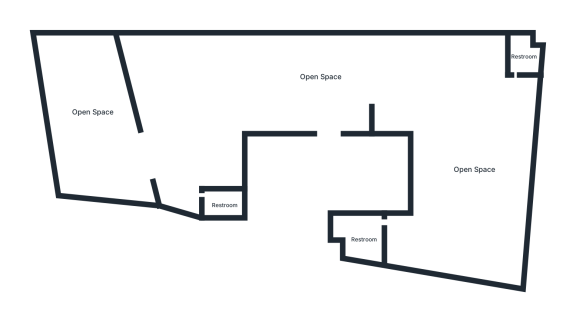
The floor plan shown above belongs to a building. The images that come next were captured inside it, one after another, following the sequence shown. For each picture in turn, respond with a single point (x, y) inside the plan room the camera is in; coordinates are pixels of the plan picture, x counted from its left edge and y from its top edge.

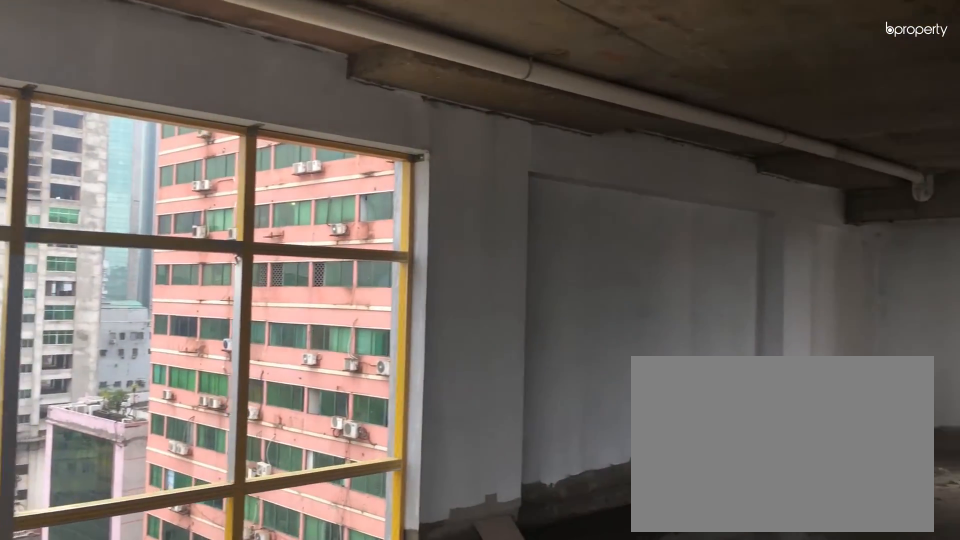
(507, 199)
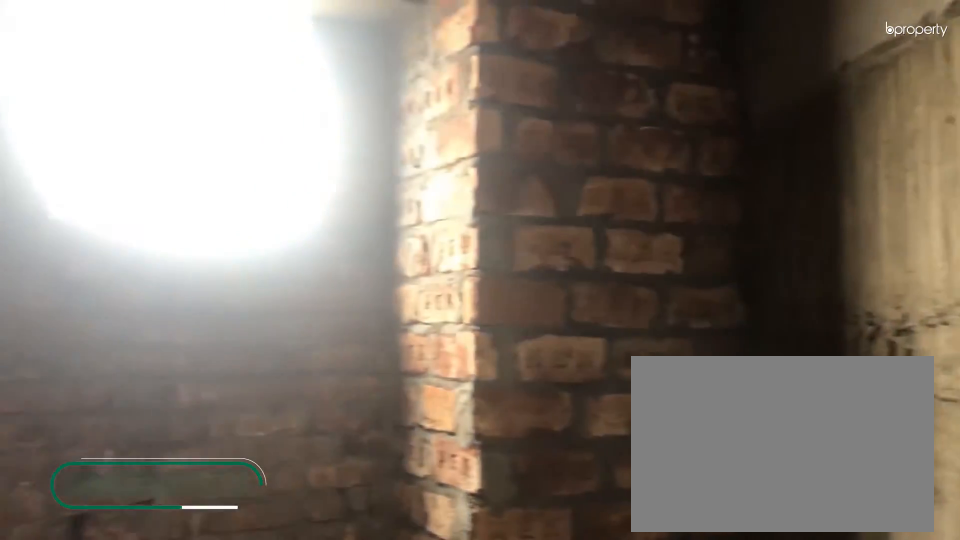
(522, 60)
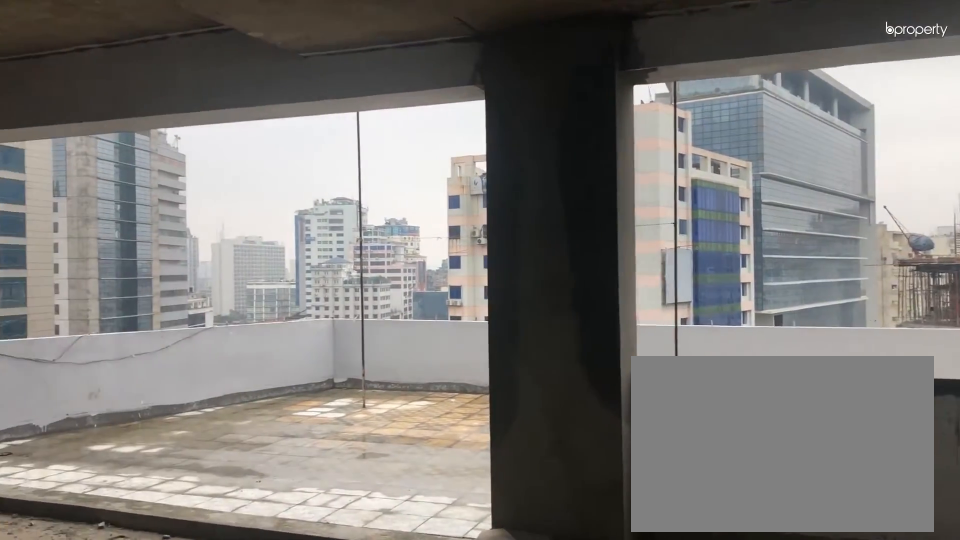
(163, 80)
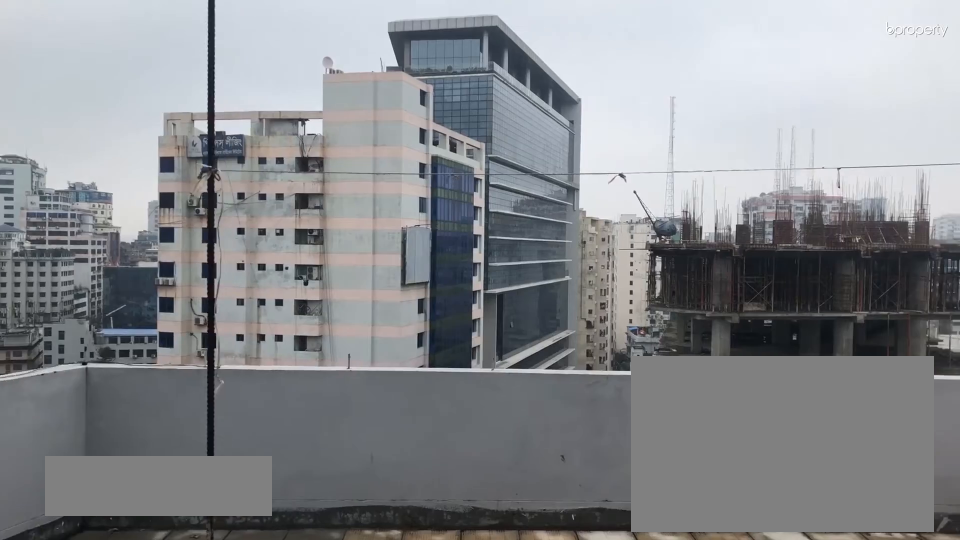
(92, 115)
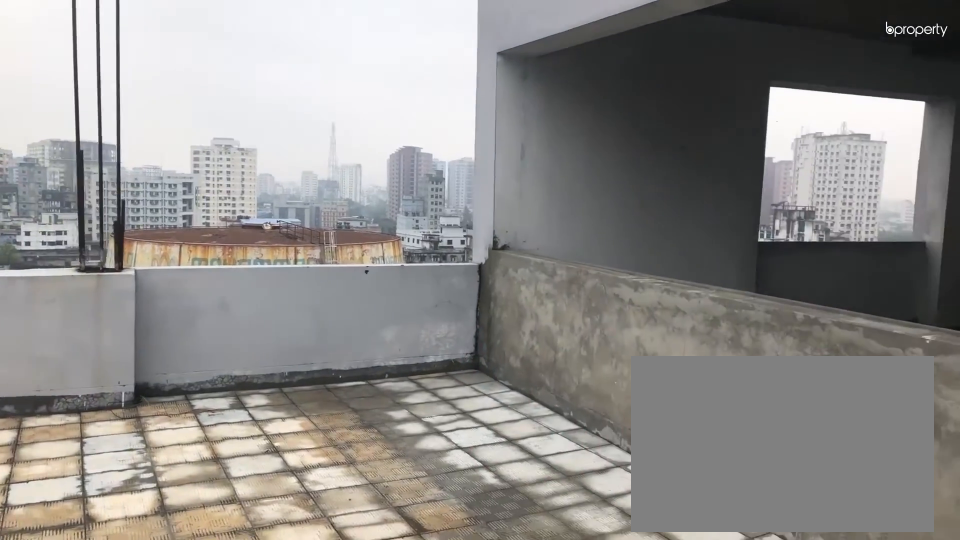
(92, 115)
